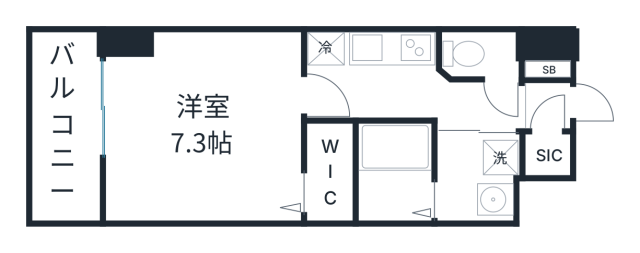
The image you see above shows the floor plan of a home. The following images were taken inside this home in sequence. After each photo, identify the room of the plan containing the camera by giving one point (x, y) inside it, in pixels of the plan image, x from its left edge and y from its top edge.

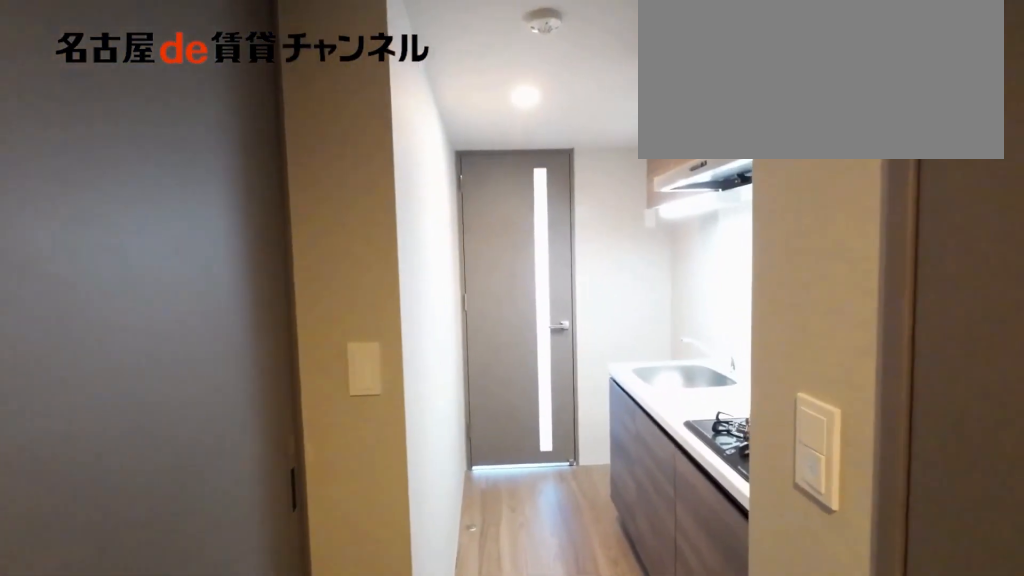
(411, 96)
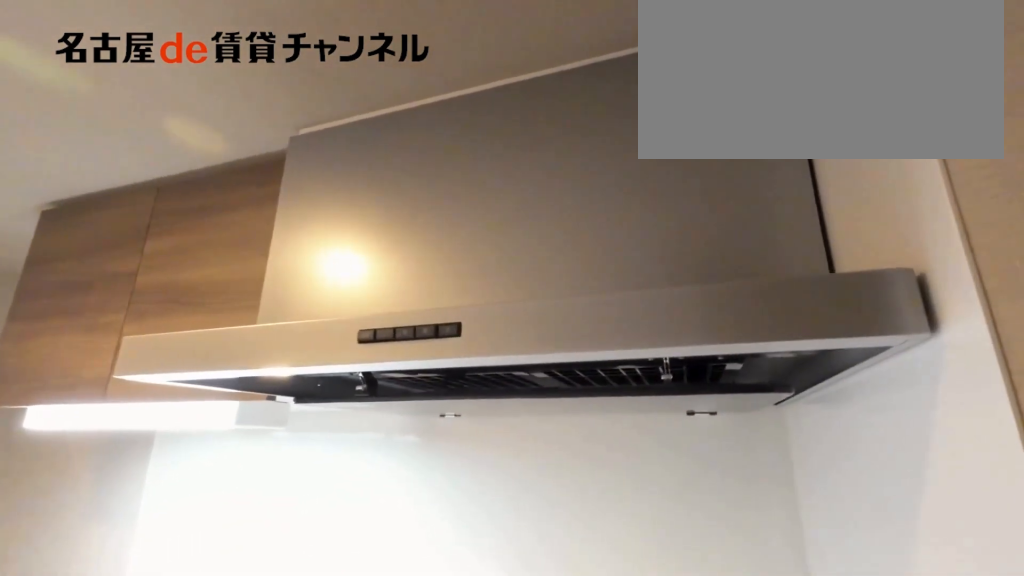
(371, 48)
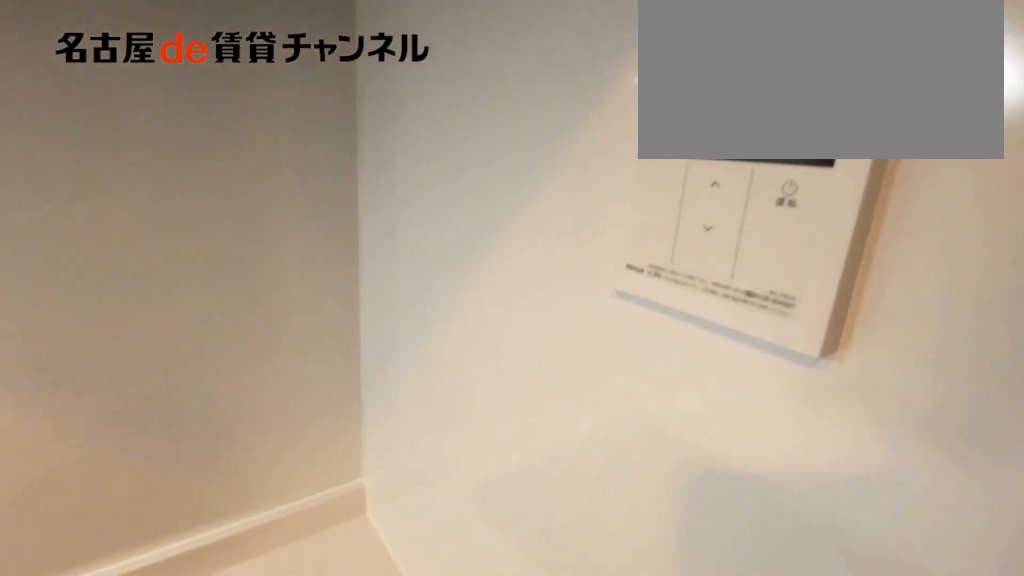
(371, 48)
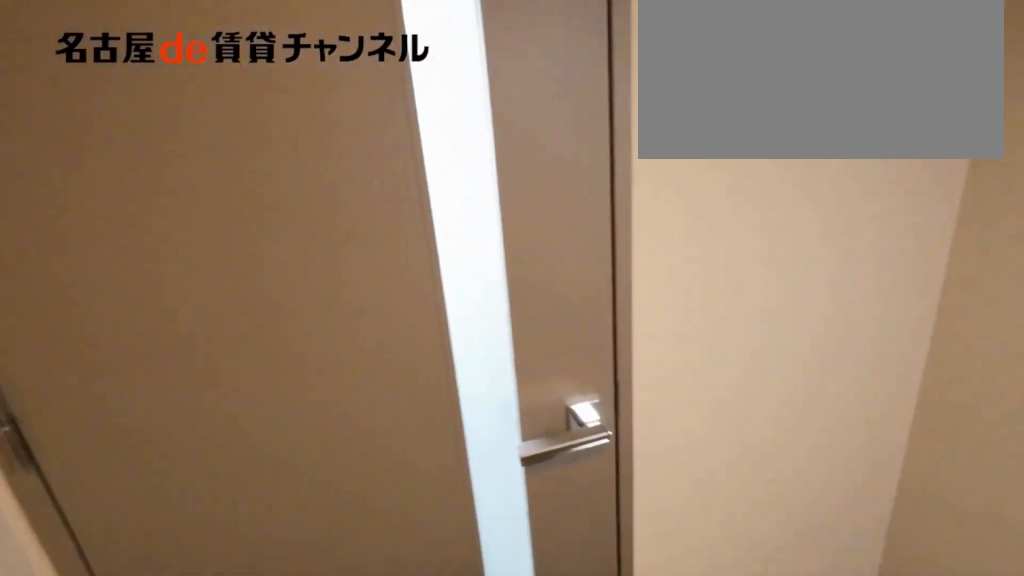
(410, 96)
